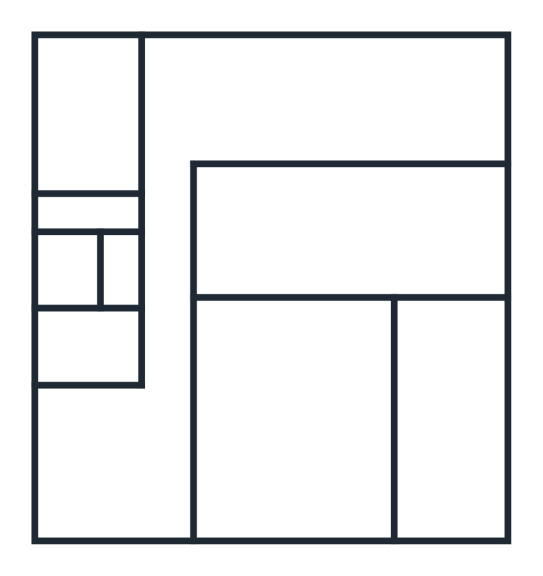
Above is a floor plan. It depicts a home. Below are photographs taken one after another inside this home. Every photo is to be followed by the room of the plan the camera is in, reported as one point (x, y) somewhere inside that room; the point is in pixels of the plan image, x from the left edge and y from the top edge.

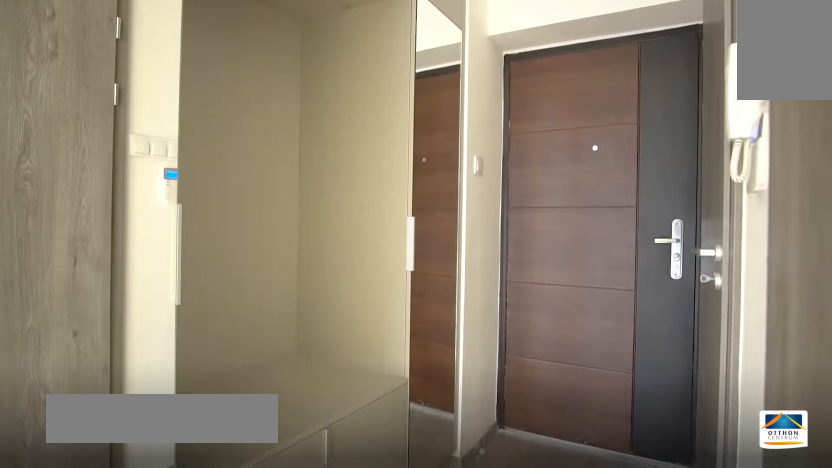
(94, 345)
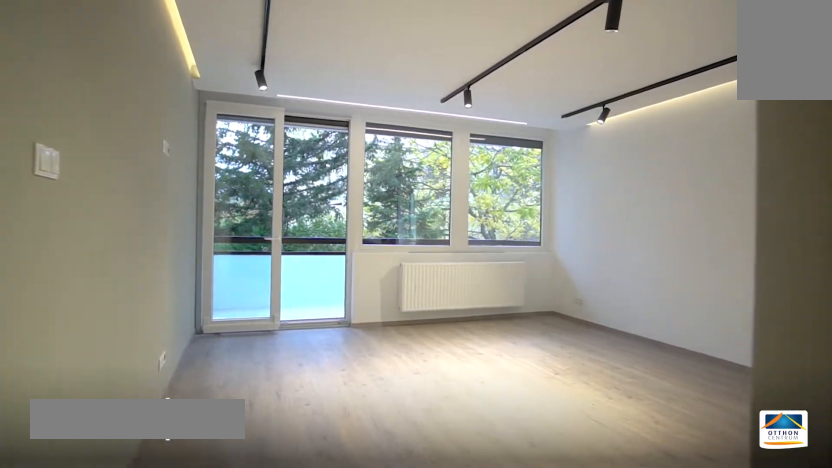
(298, 449)
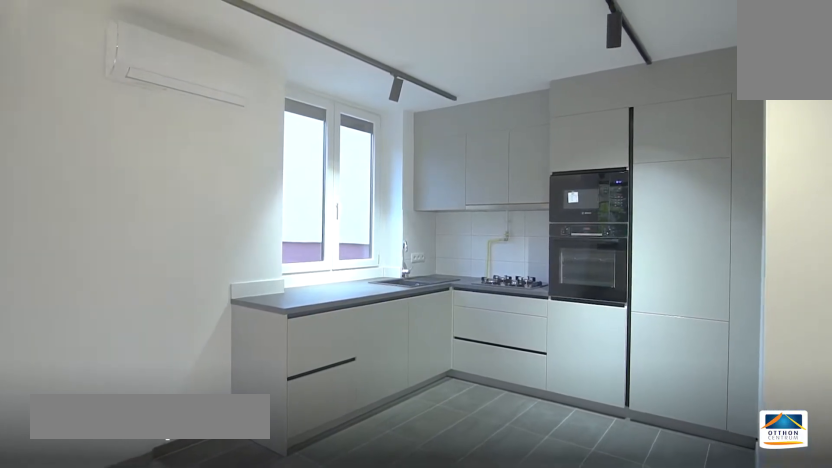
(214, 448)
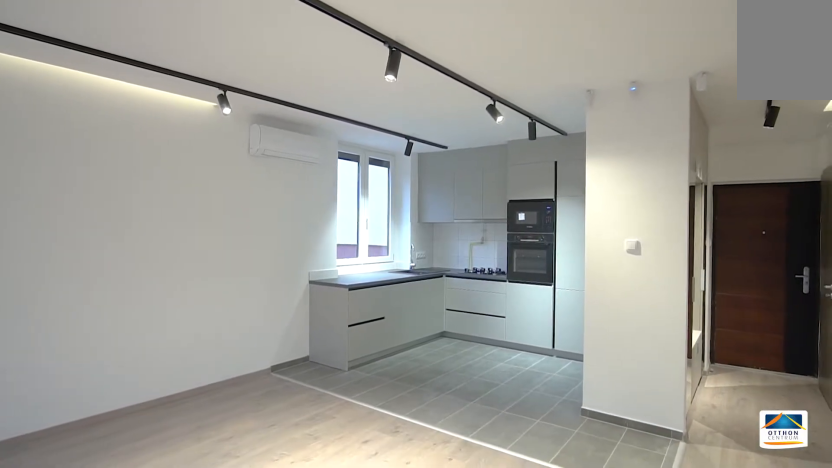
(215, 450)
